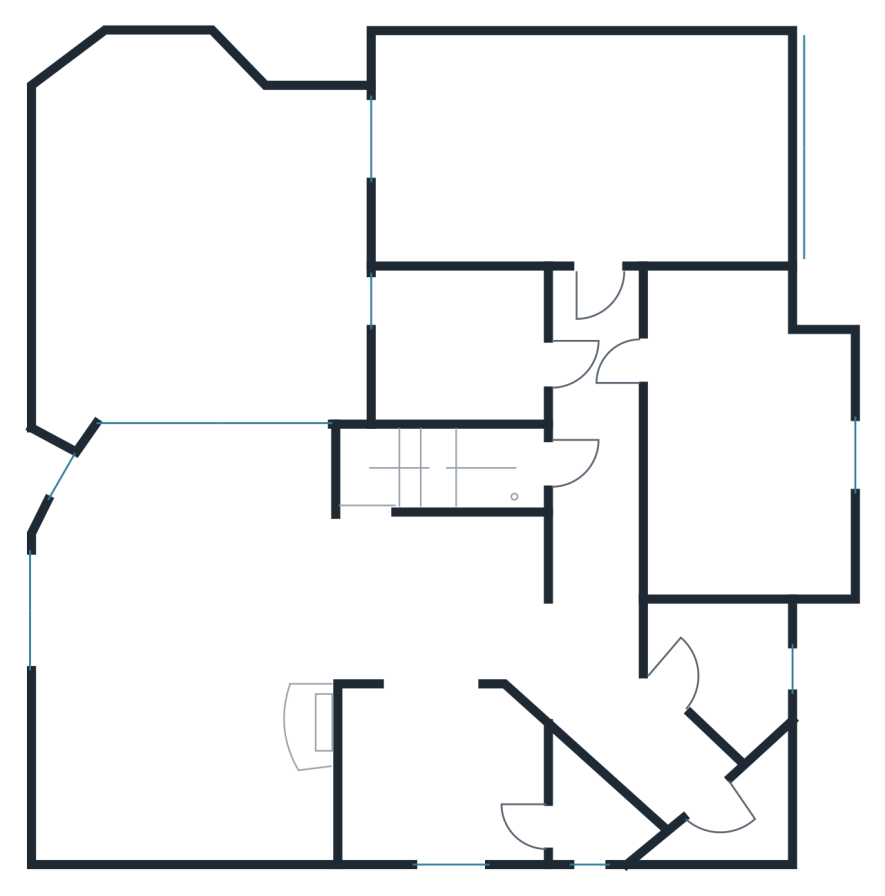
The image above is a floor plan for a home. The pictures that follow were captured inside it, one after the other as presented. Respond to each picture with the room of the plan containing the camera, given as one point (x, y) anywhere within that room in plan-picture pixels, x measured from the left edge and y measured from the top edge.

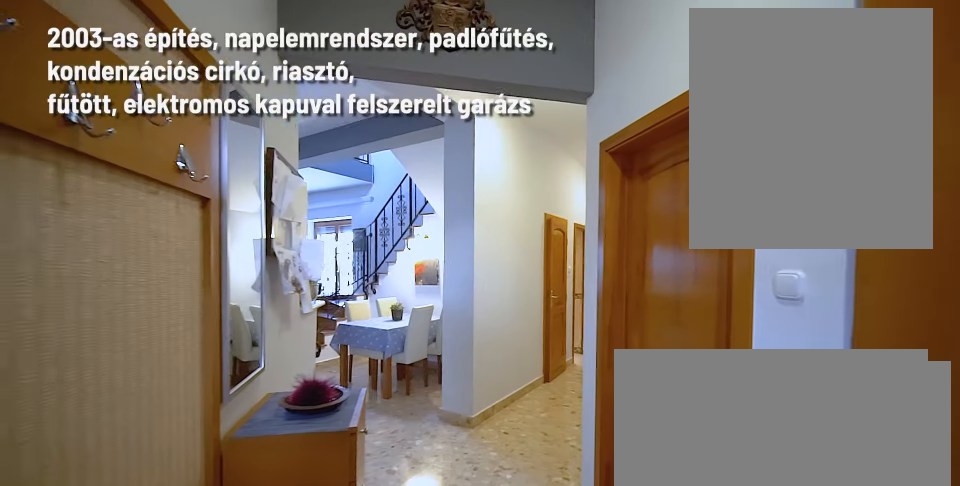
(638, 738)
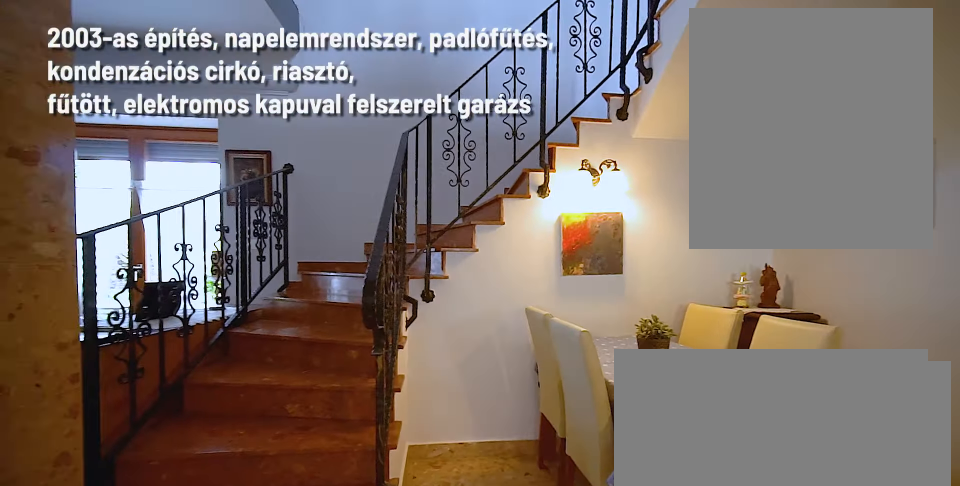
(439, 607)
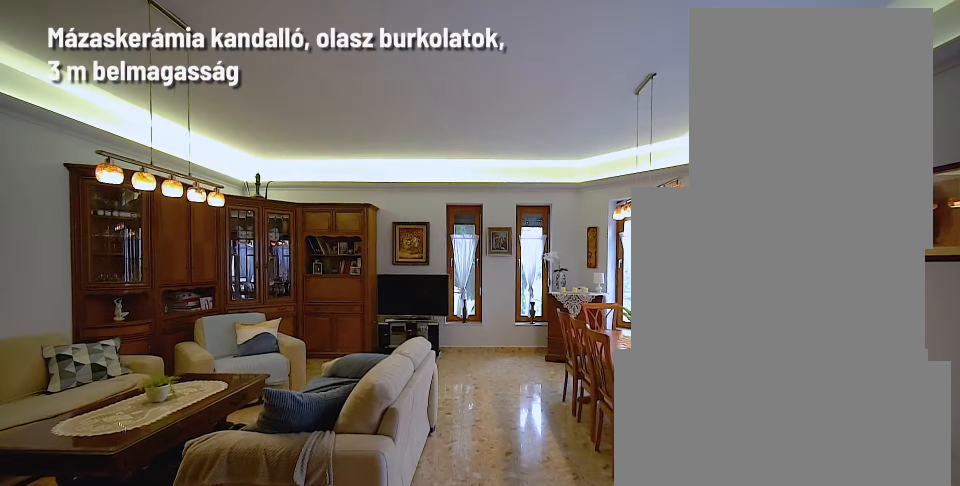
(186, 656)
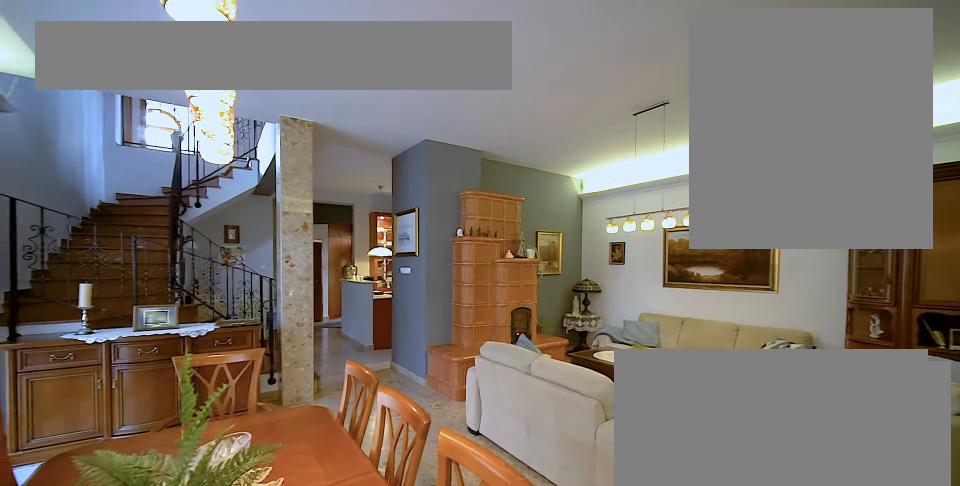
(185, 656)
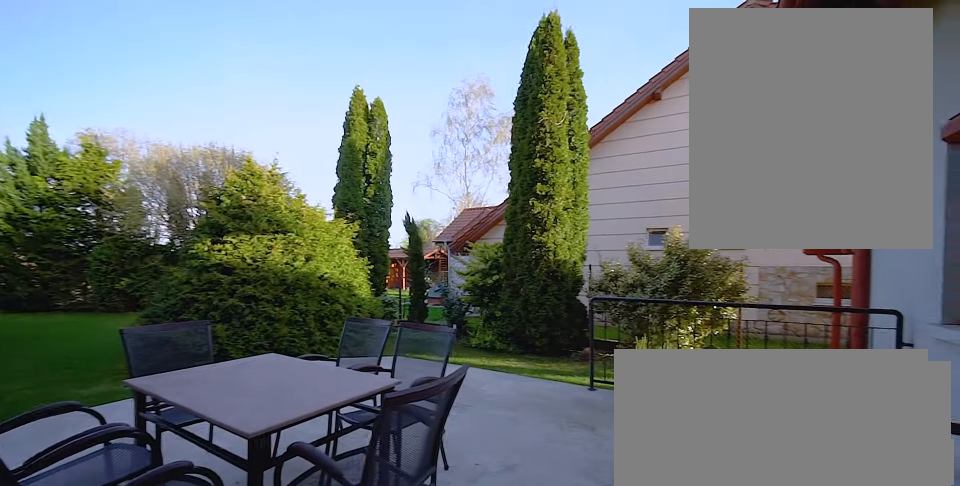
(206, 254)
